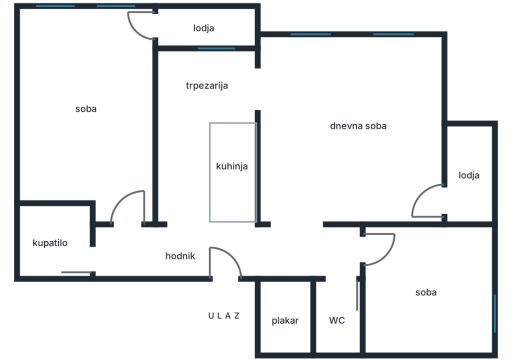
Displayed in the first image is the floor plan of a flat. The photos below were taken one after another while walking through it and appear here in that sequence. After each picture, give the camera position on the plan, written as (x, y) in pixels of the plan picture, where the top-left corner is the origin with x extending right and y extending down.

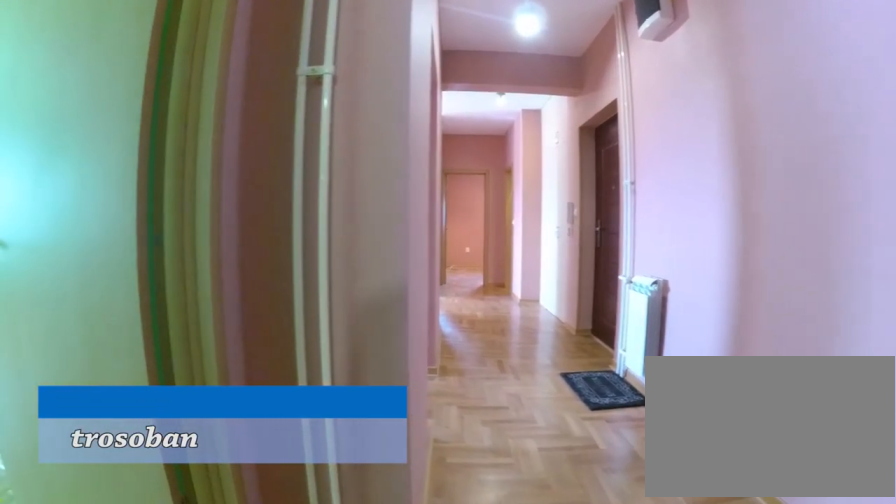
(85, 251)
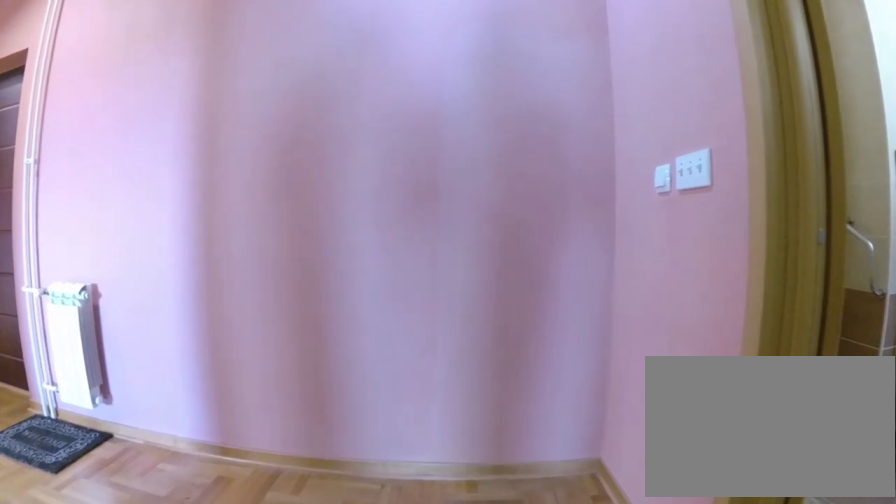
(126, 219)
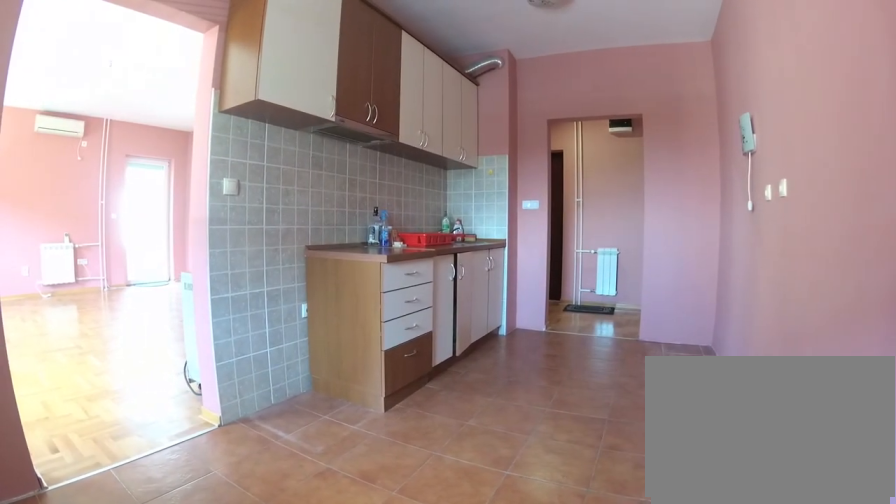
(174, 68)
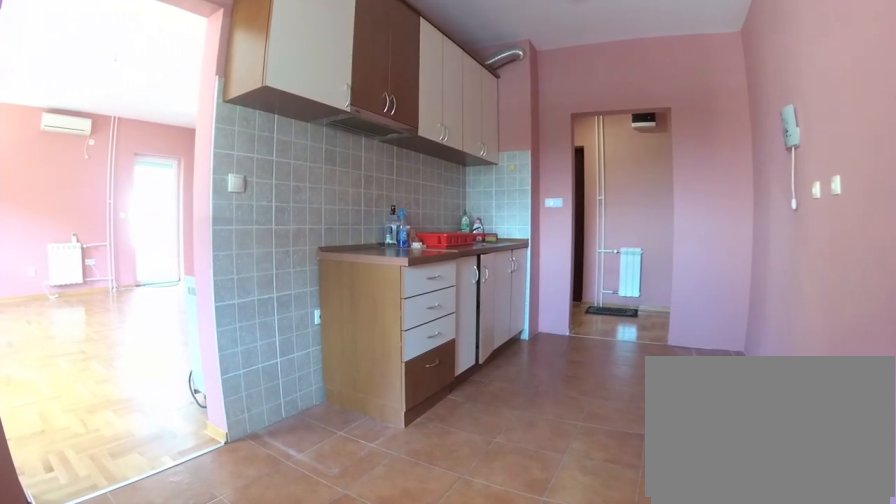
(176, 77)
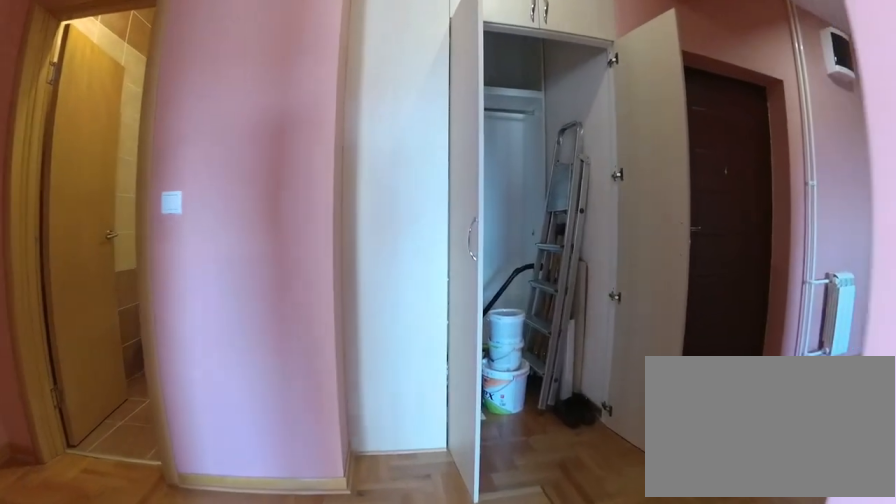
(304, 204)
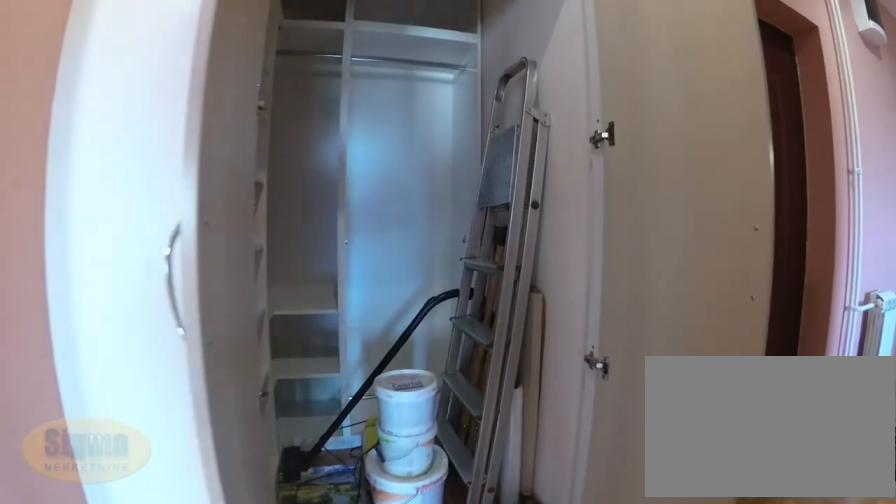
(298, 229)
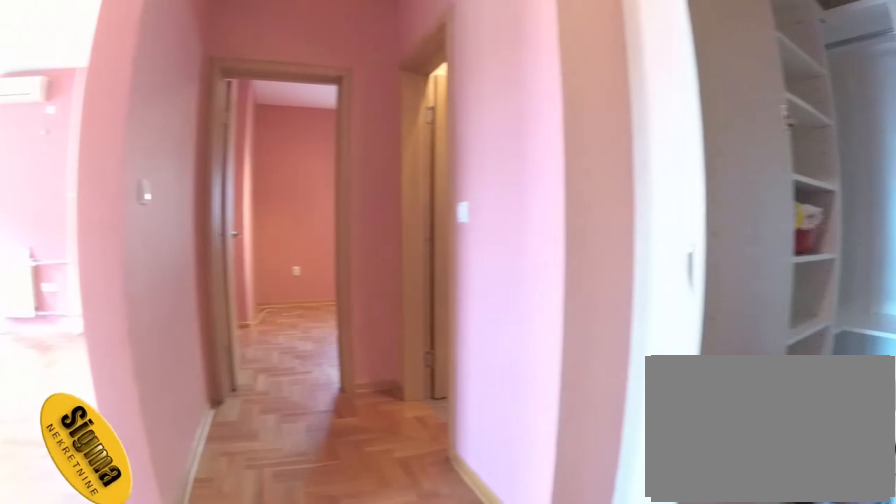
(265, 257)
